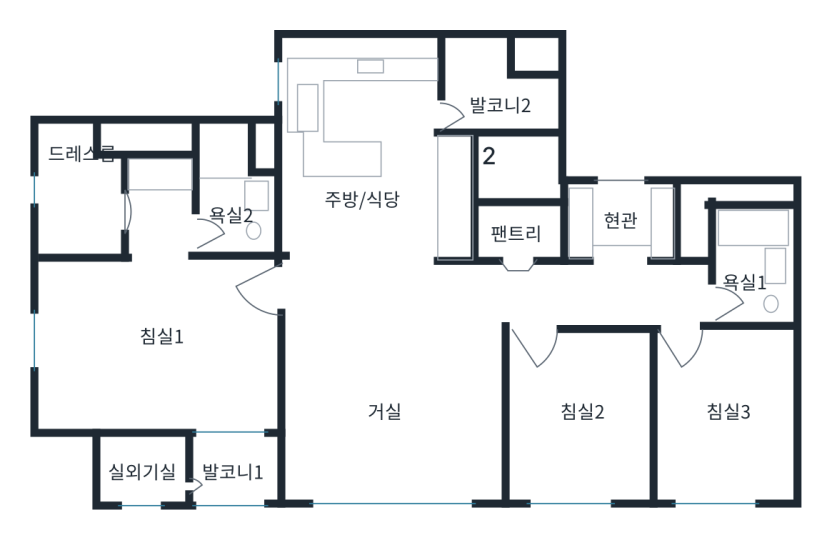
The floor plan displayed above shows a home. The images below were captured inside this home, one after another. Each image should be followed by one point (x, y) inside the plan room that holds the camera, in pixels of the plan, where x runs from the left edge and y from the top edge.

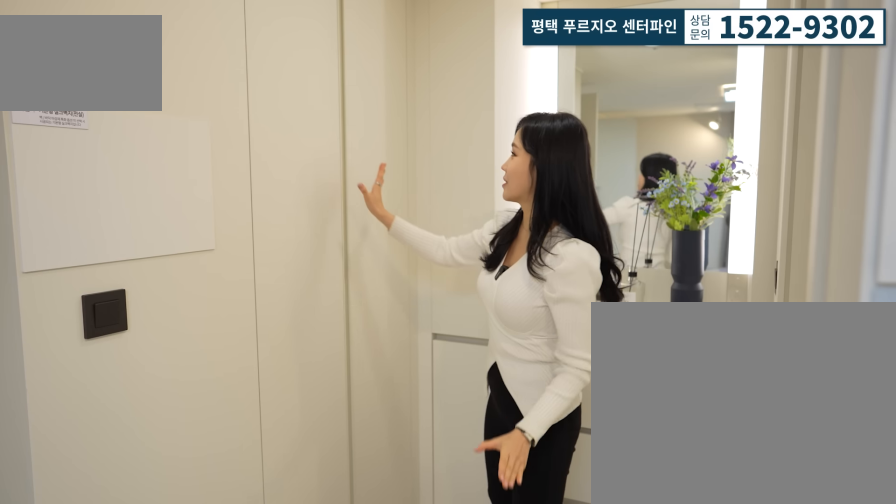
(100, 343)
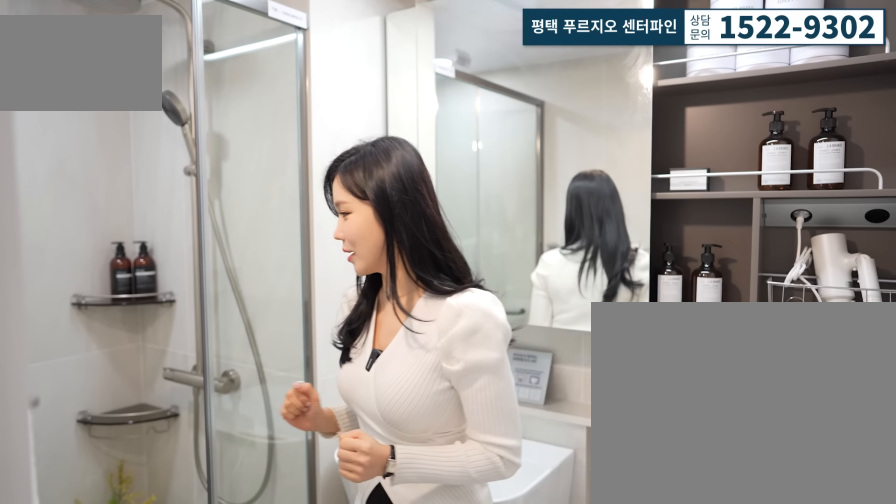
(229, 211)
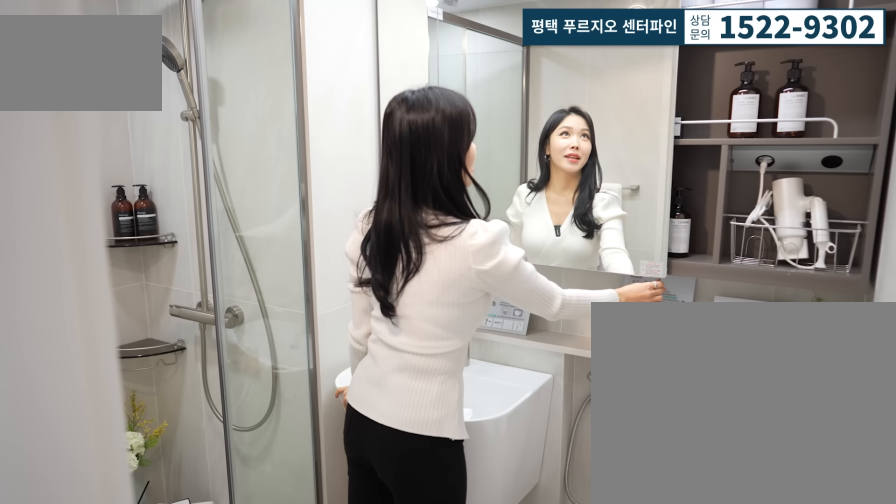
(228, 211)
